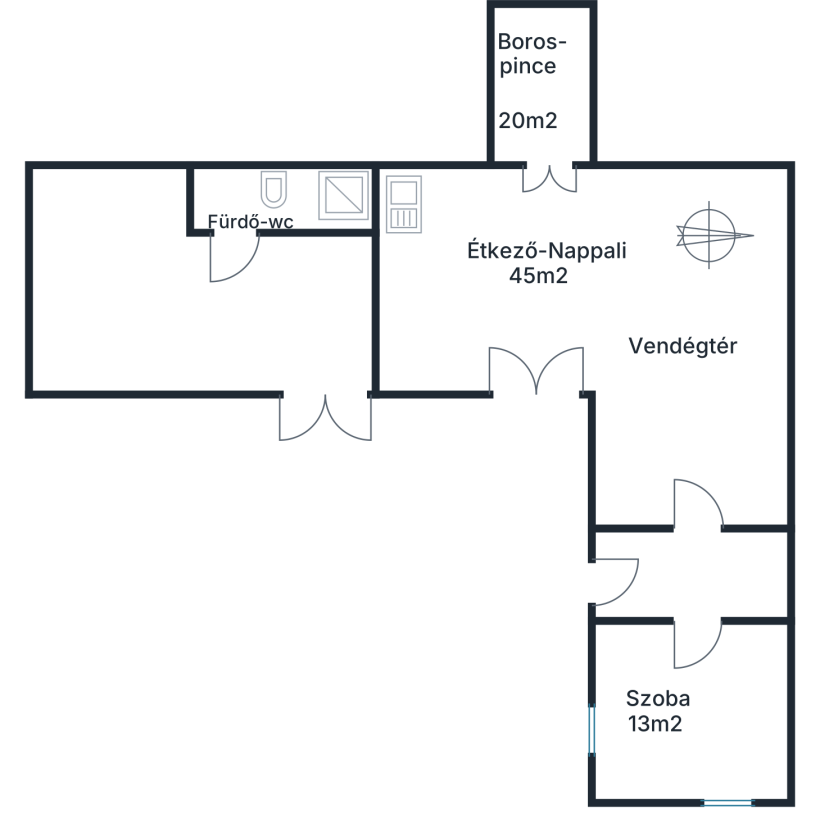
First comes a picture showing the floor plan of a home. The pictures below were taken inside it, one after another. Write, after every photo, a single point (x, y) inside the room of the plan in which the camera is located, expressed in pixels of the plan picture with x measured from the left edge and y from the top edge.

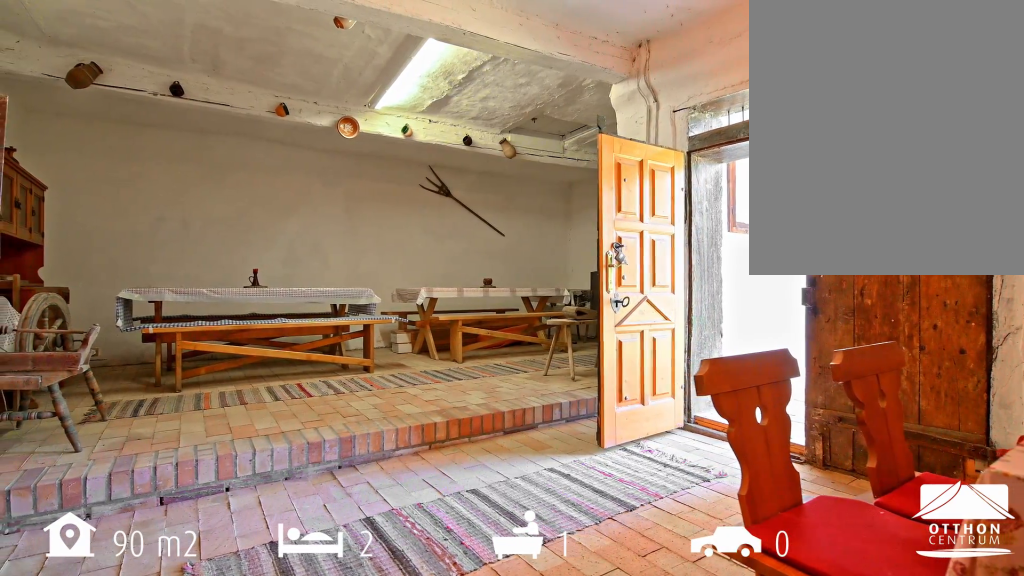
(533, 281)
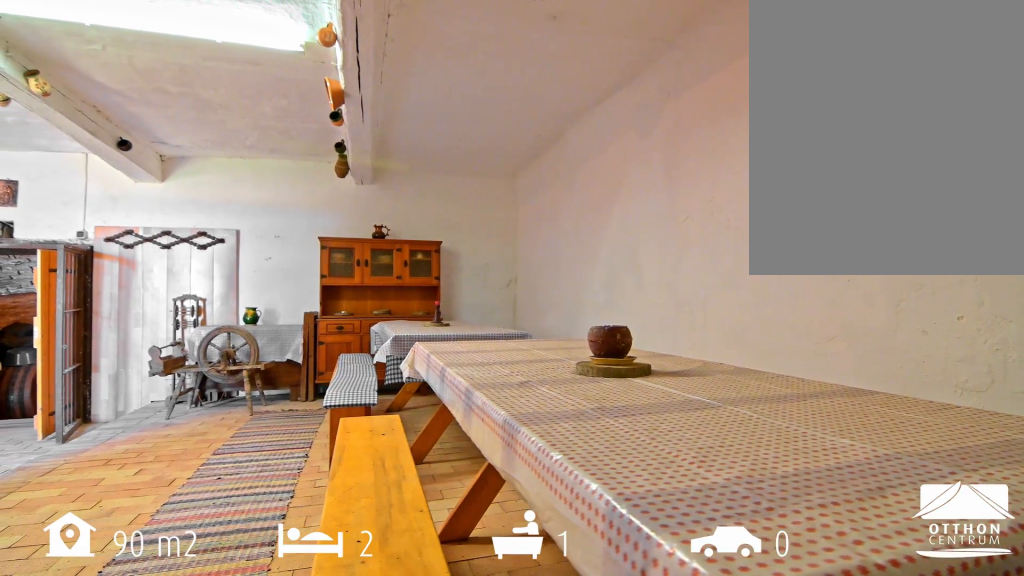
(700, 342)
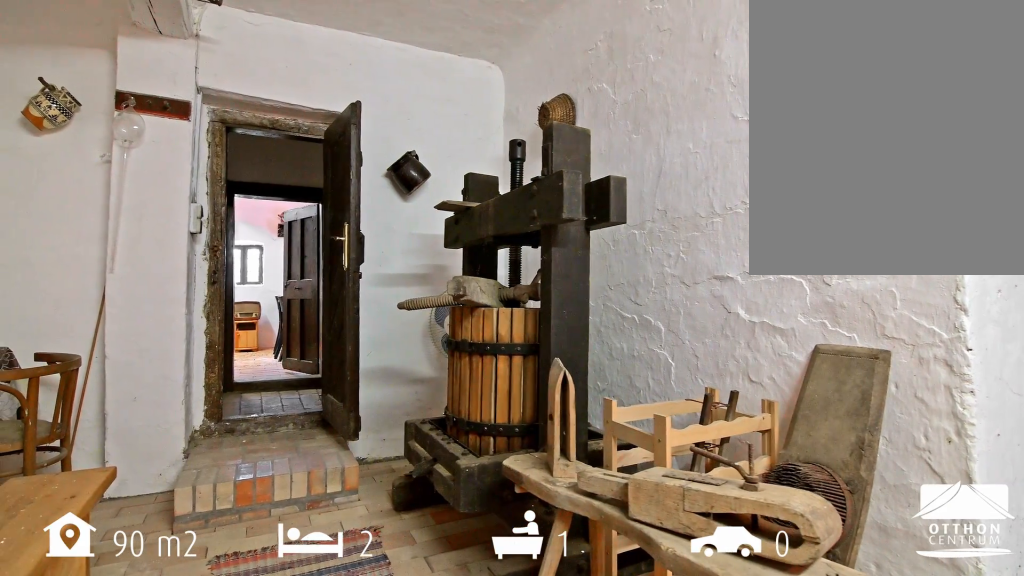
(701, 342)
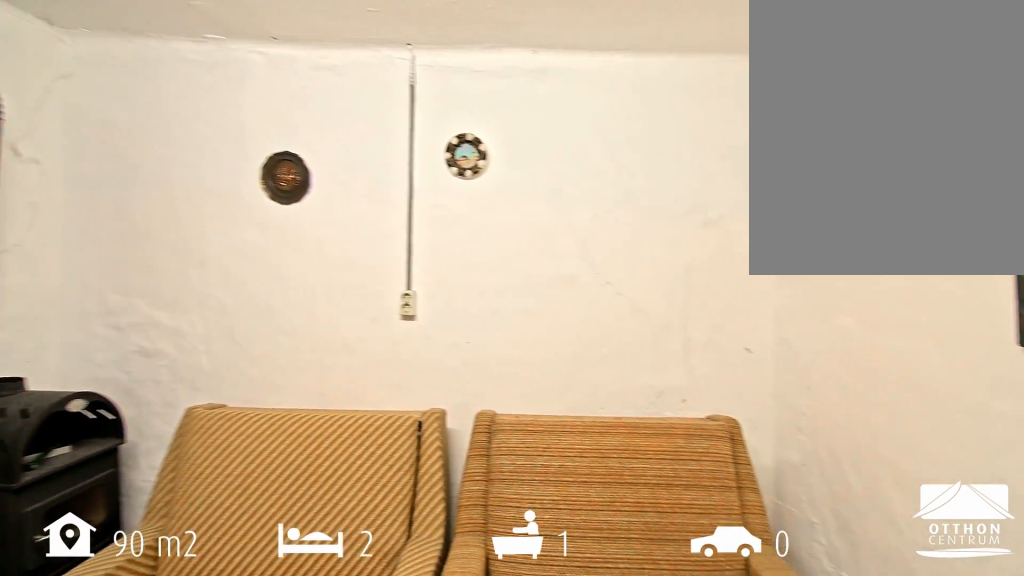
(691, 710)
